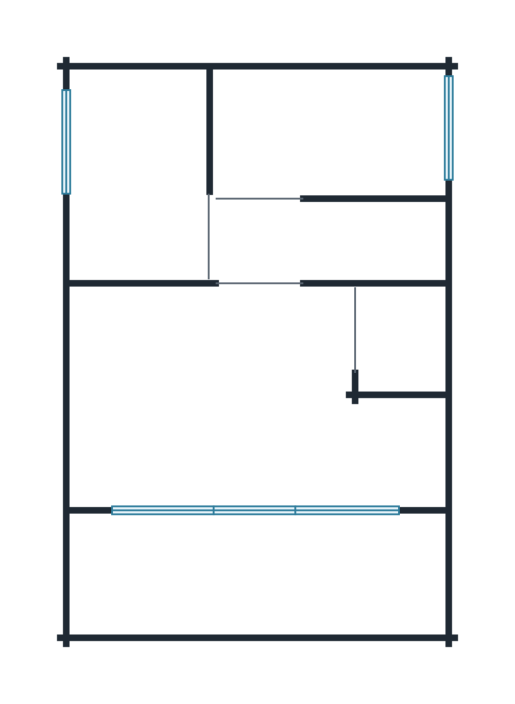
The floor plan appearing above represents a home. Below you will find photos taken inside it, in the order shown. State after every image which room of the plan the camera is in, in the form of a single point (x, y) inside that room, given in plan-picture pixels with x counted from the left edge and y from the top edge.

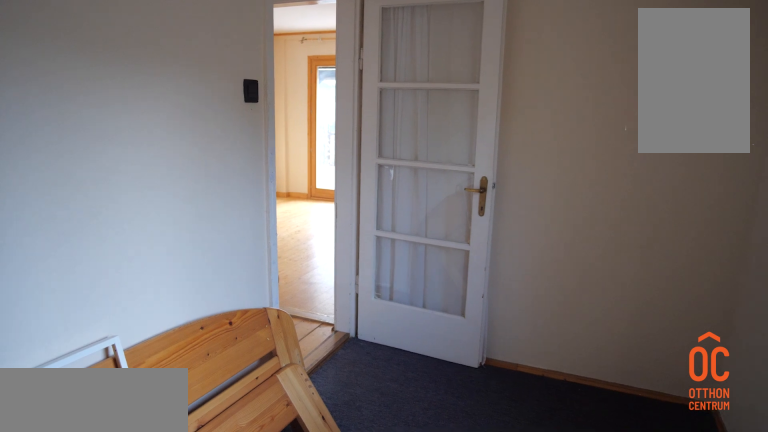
(136, 164)
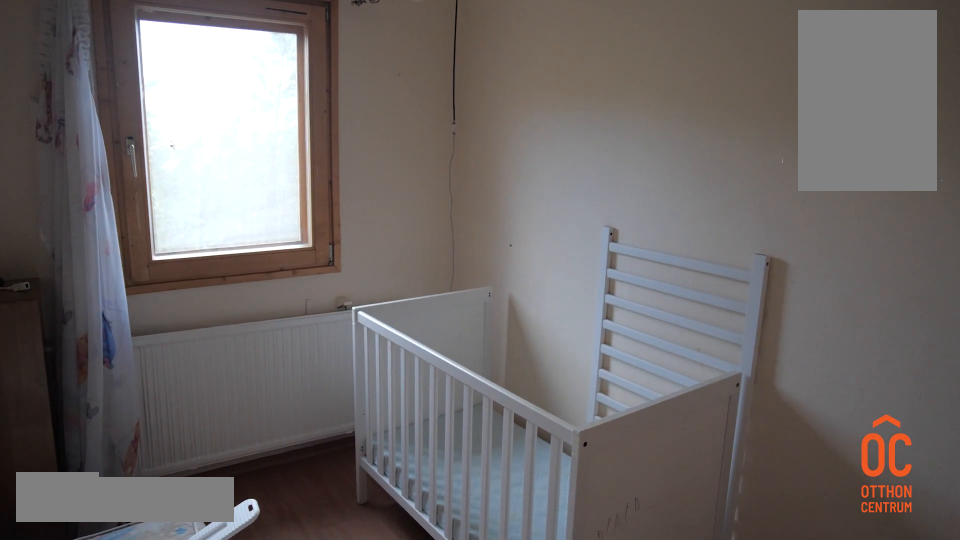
(331, 129)
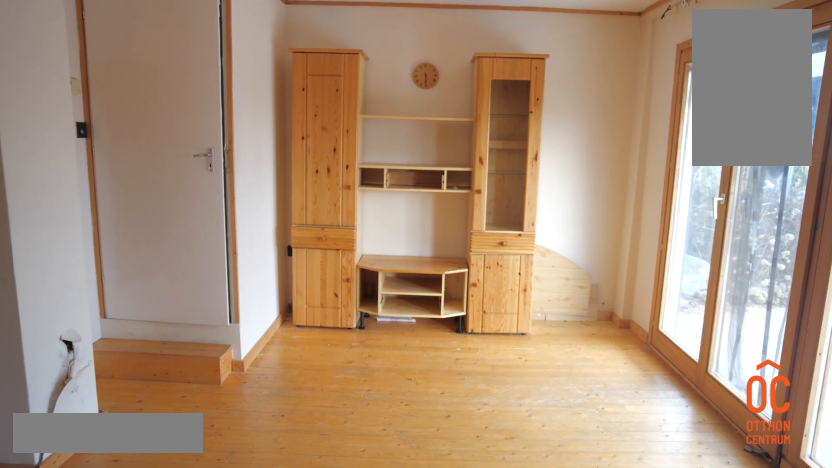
(257, 406)
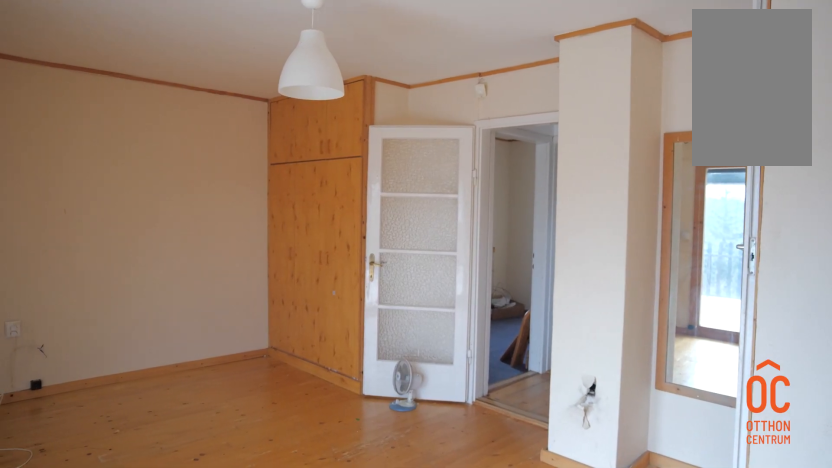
(258, 406)
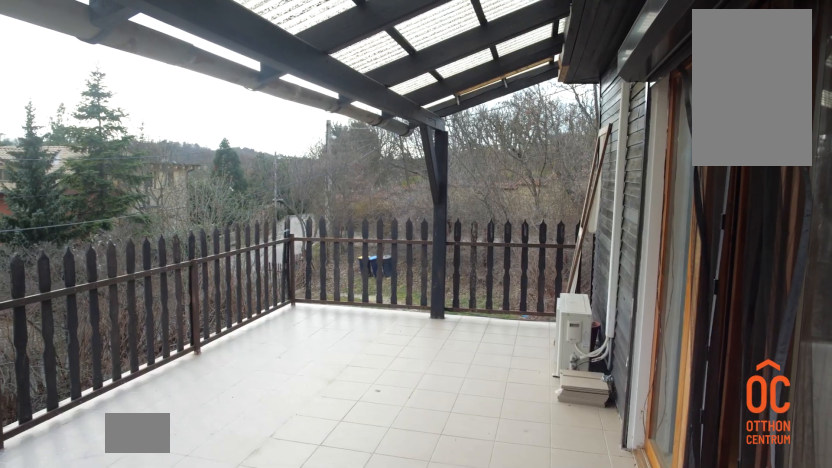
(257, 574)
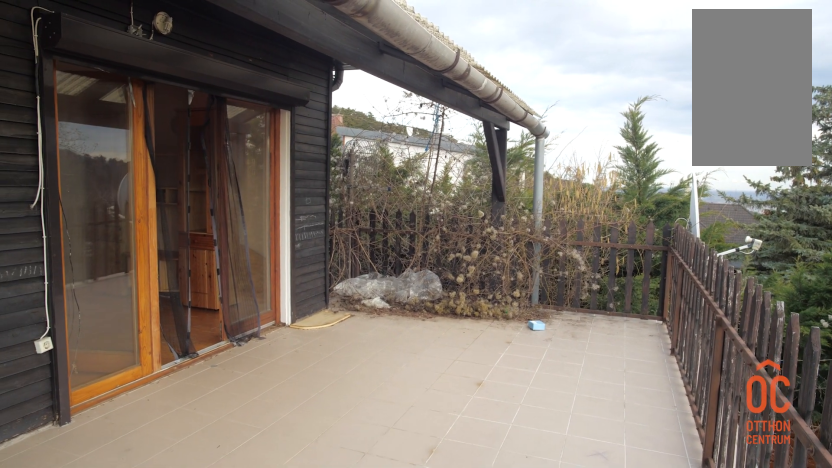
(257, 573)
